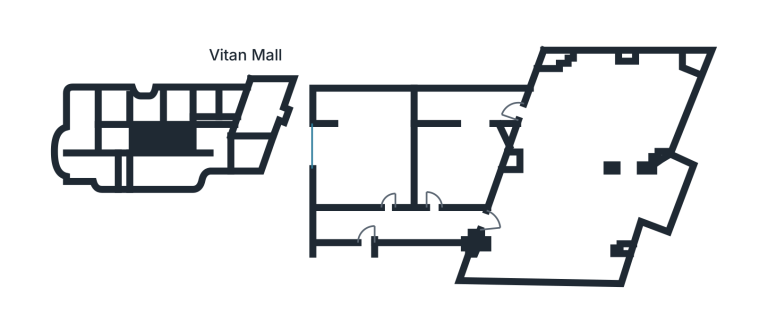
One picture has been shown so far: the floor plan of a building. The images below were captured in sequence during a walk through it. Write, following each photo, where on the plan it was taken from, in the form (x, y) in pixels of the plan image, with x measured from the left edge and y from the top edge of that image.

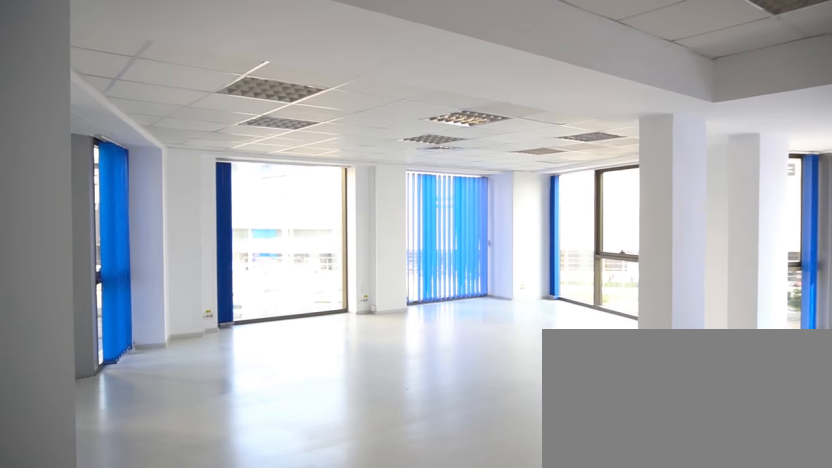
(505, 233)
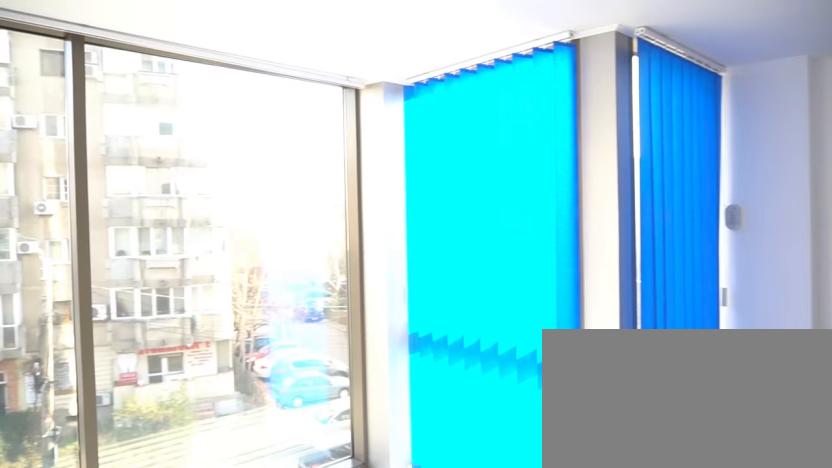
(649, 150)
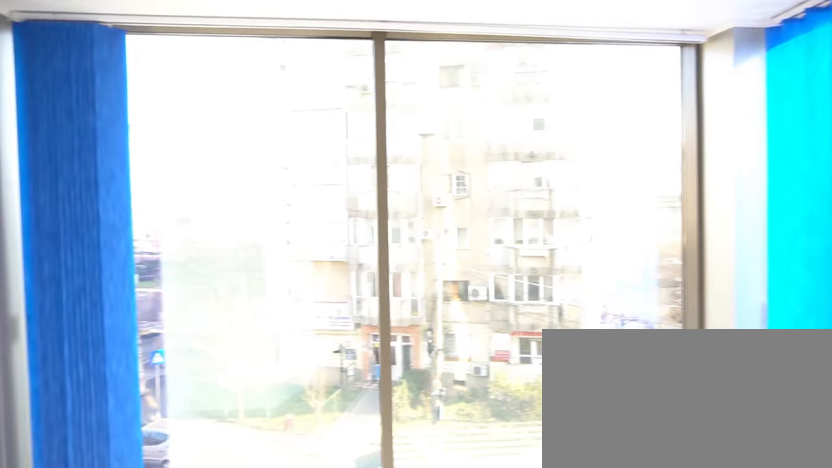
(646, 167)
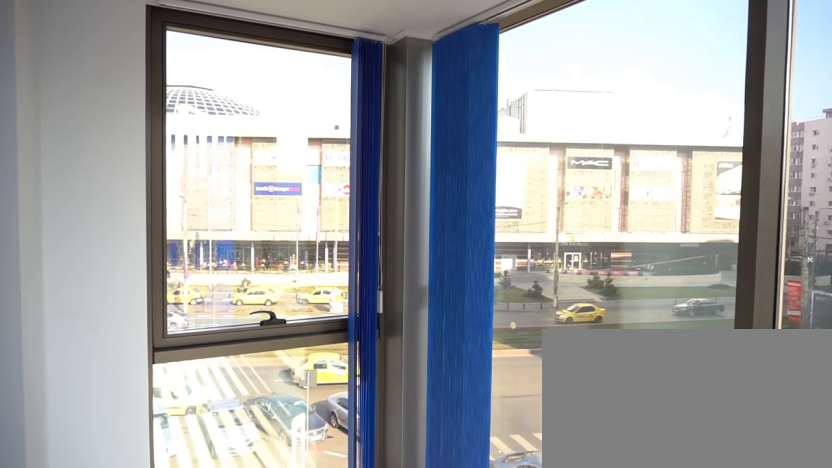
(656, 225)
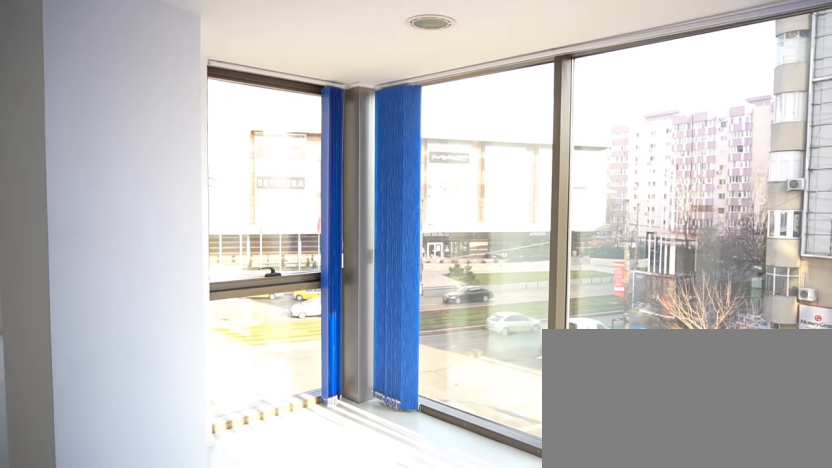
(624, 246)
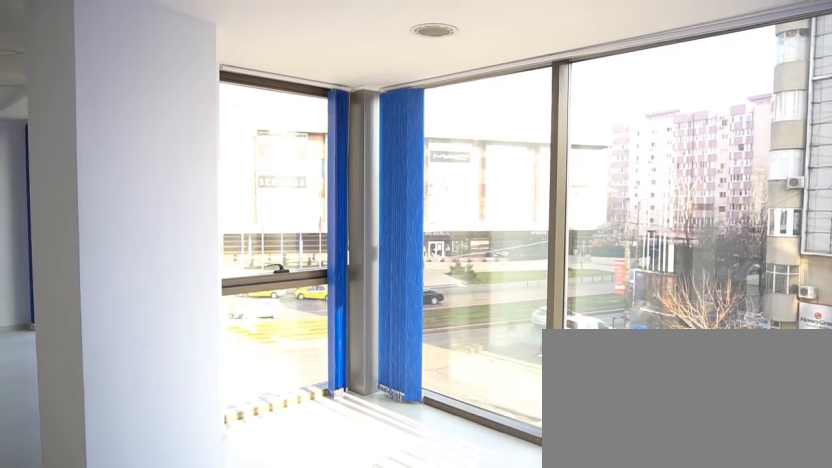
(618, 246)
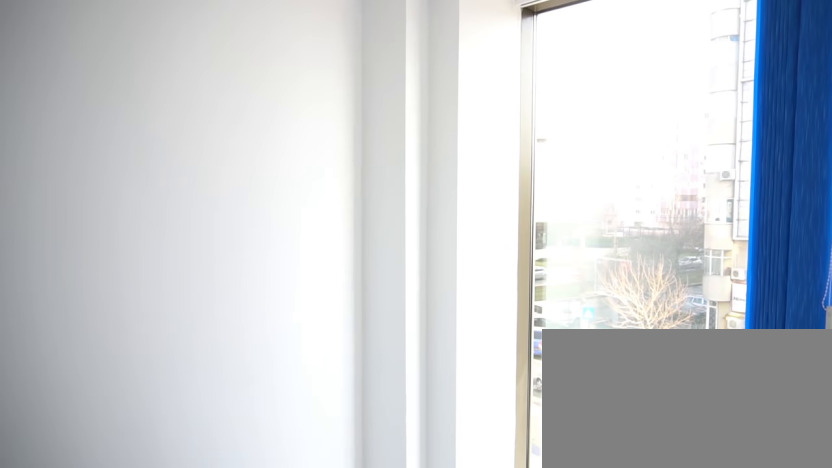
(581, 263)
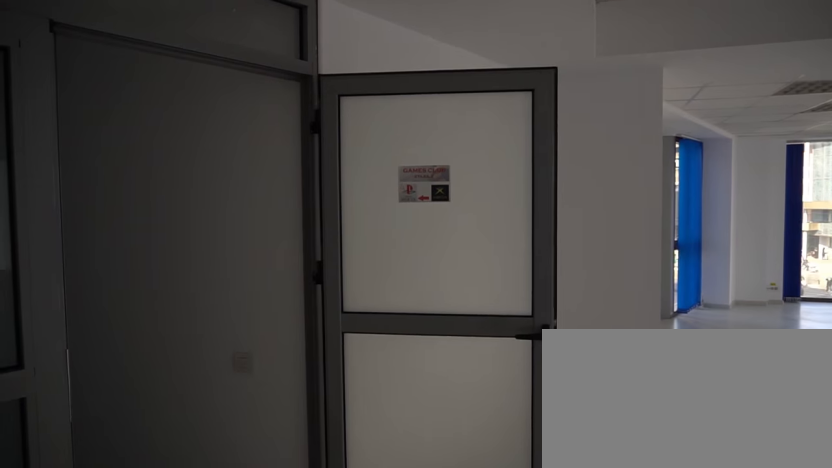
(497, 238)
